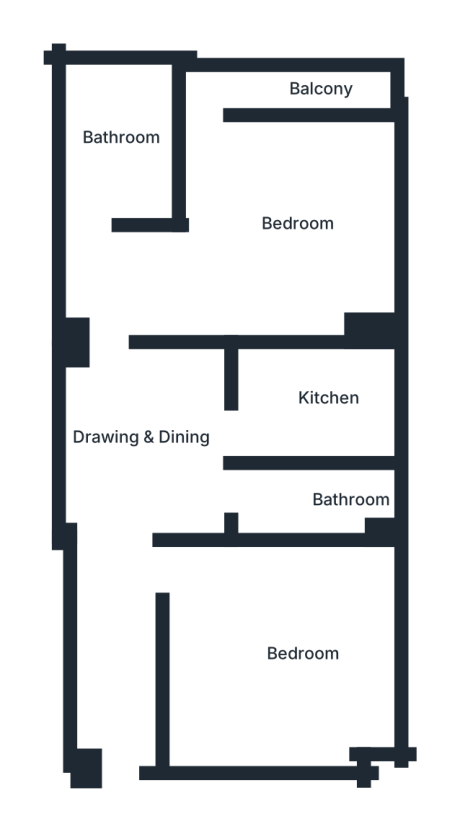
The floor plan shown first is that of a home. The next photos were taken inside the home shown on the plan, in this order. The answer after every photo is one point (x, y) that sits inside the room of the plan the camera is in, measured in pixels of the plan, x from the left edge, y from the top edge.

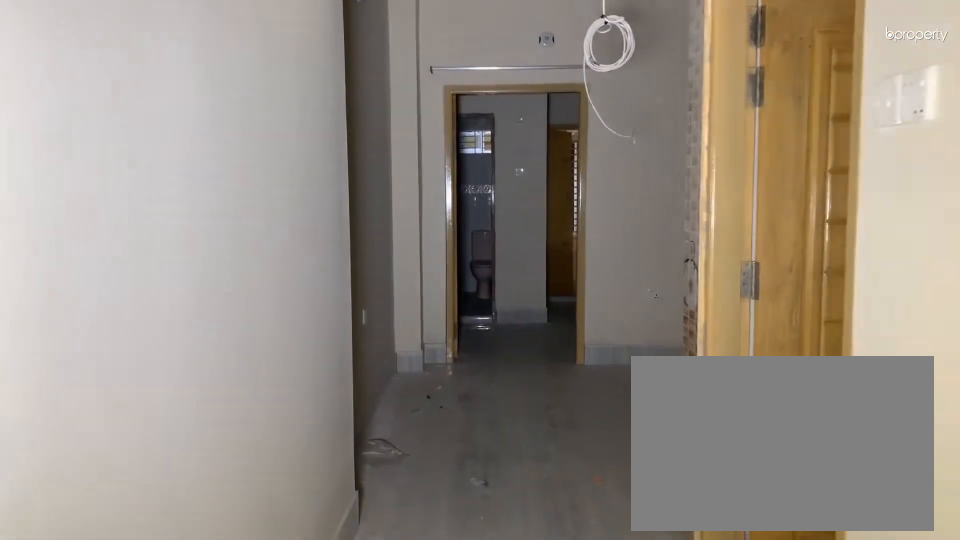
(120, 652)
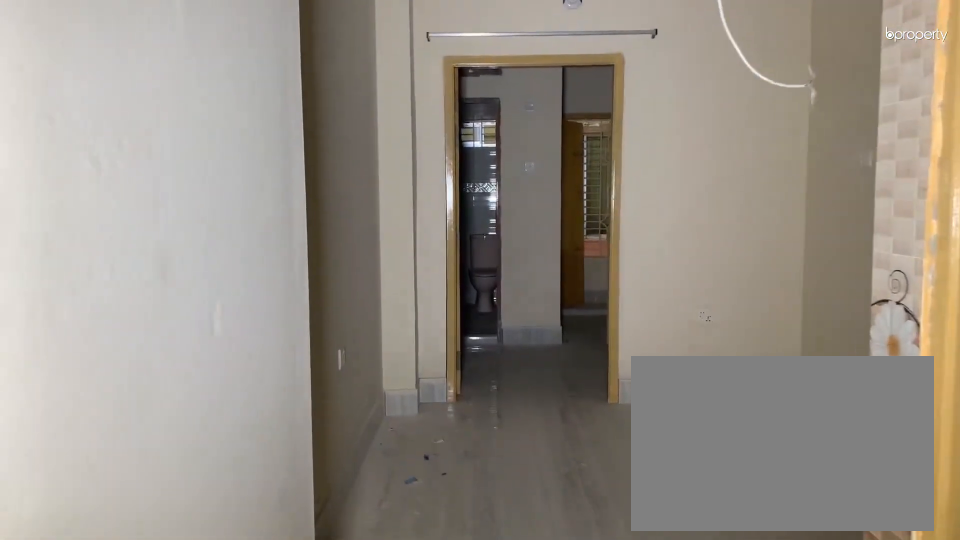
(120, 652)
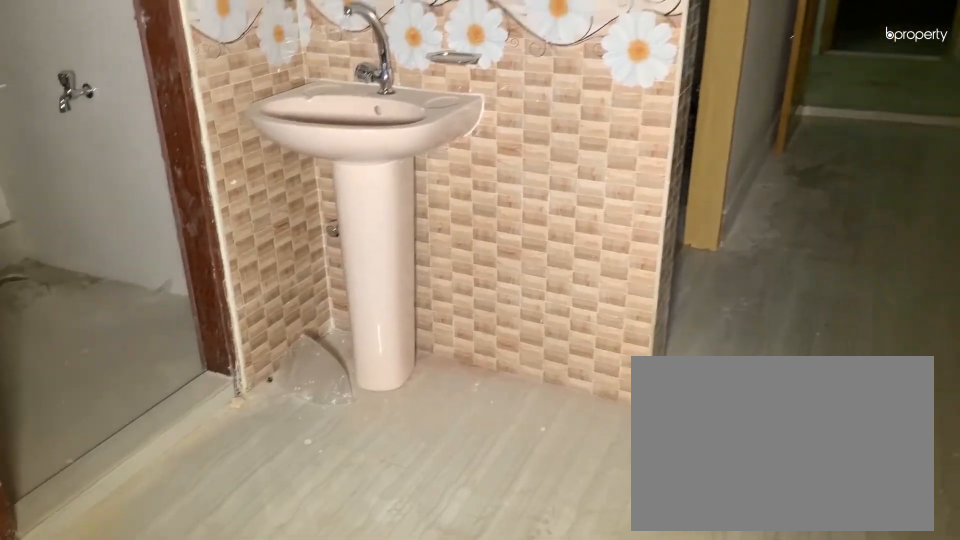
(128, 420)
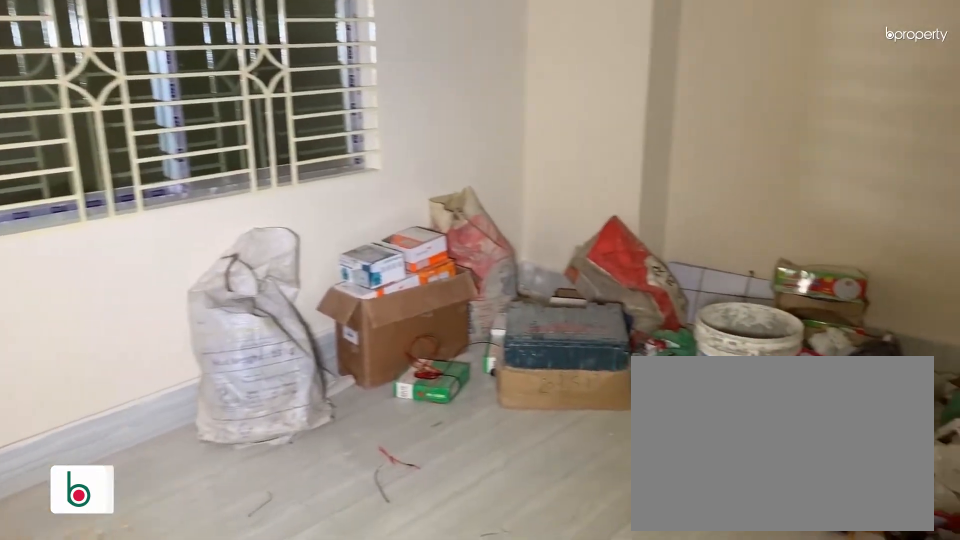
(279, 659)
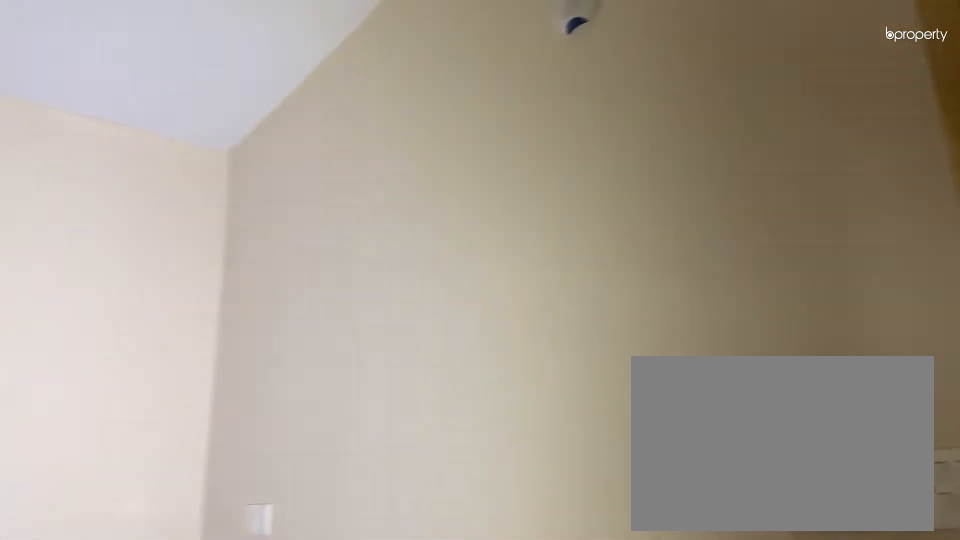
(279, 659)
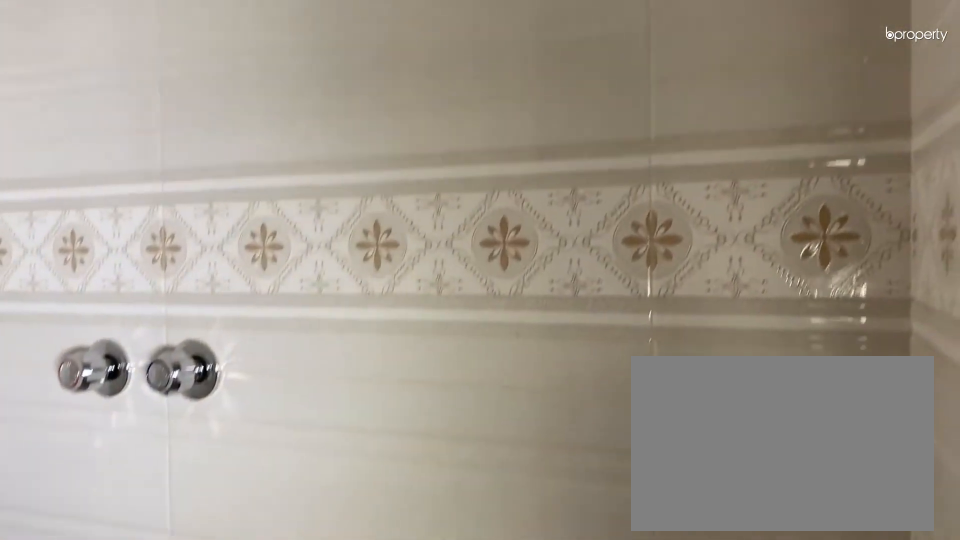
(324, 506)
